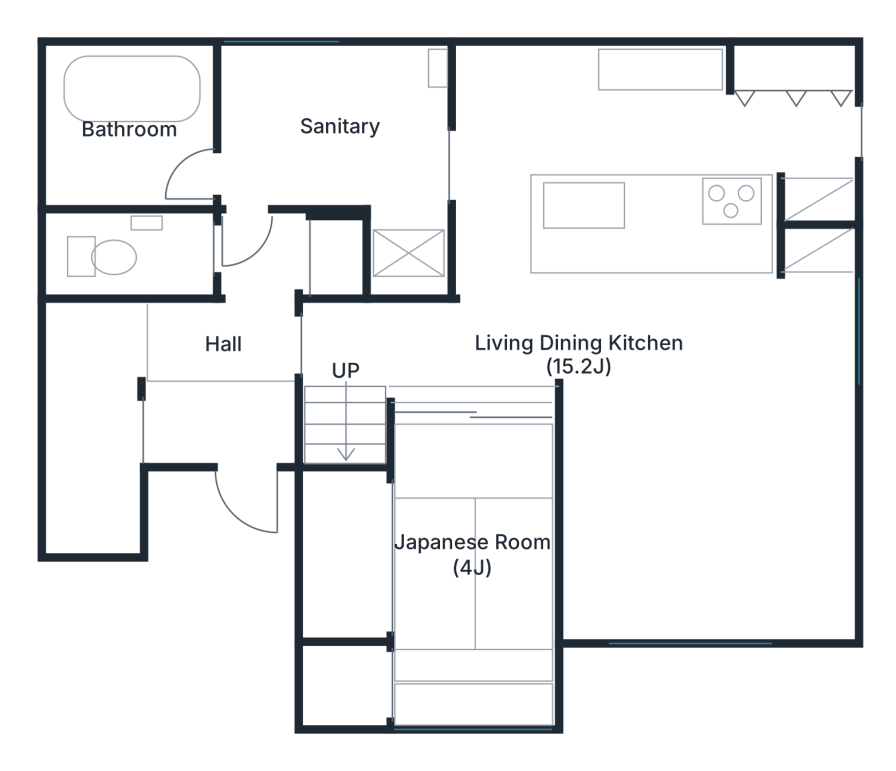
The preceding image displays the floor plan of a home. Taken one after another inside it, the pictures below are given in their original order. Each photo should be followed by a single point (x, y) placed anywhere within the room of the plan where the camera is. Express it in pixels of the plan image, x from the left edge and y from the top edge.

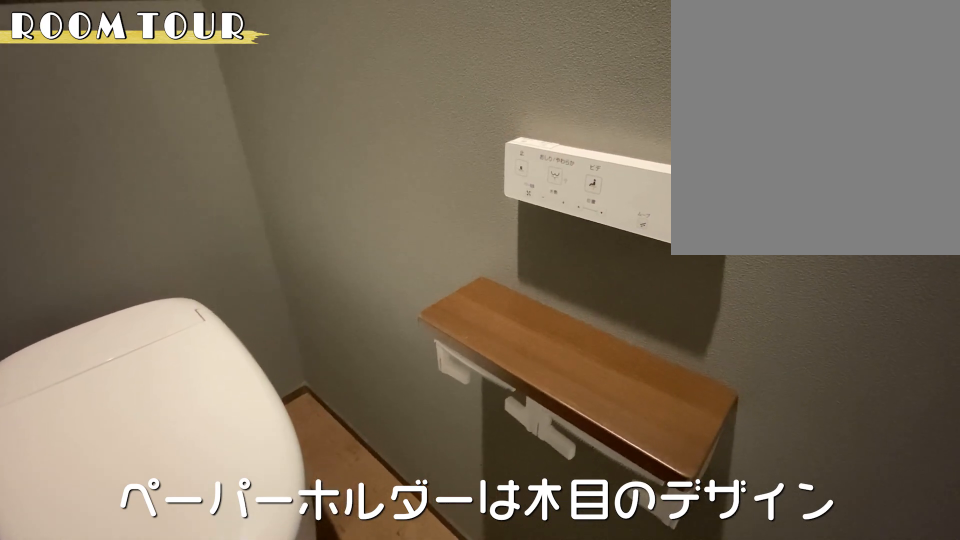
(157, 253)
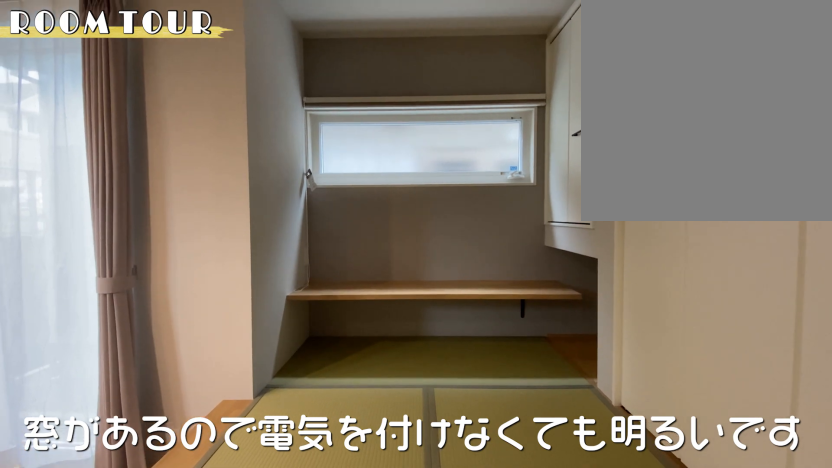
(475, 578)
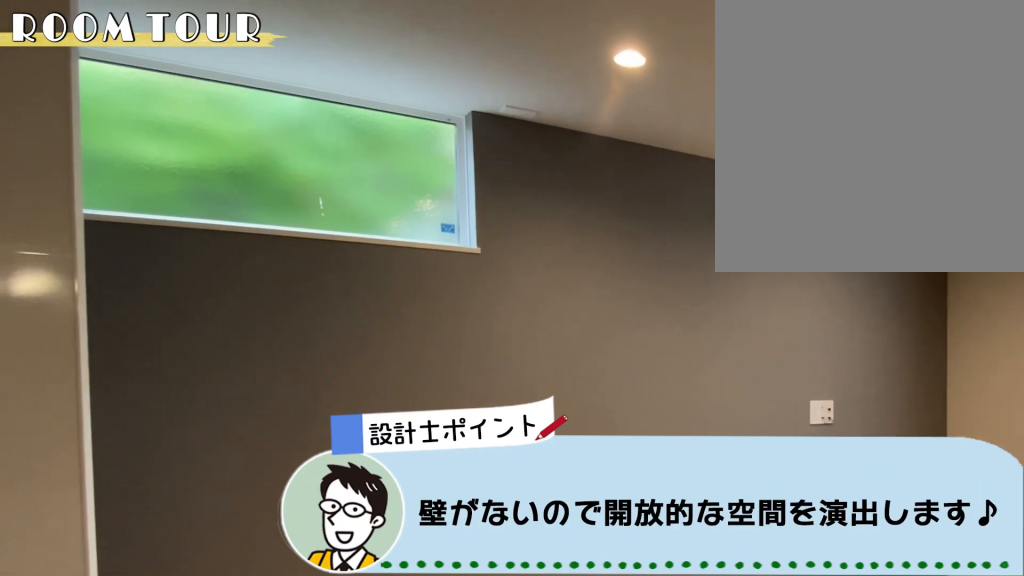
(717, 415)
